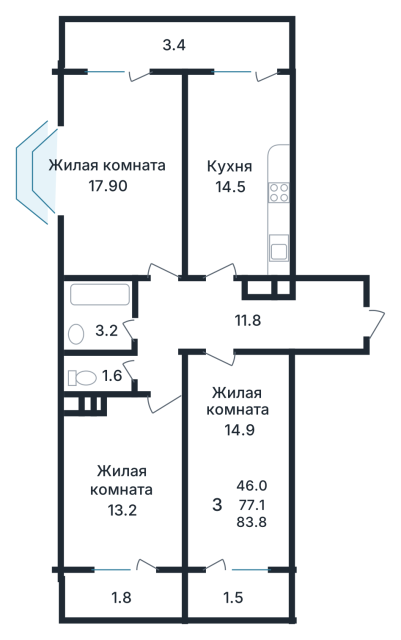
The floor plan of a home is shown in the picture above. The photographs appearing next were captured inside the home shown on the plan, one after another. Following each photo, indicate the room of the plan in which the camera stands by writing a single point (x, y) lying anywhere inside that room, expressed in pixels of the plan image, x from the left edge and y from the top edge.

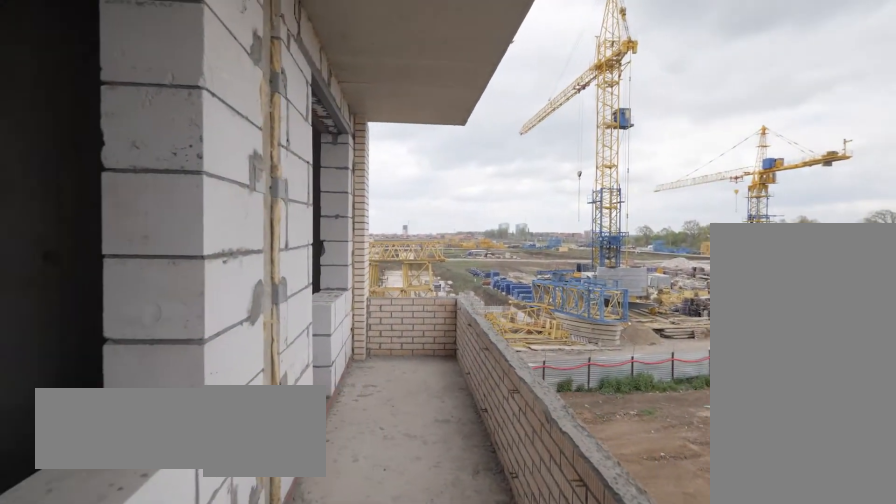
(176, 44)
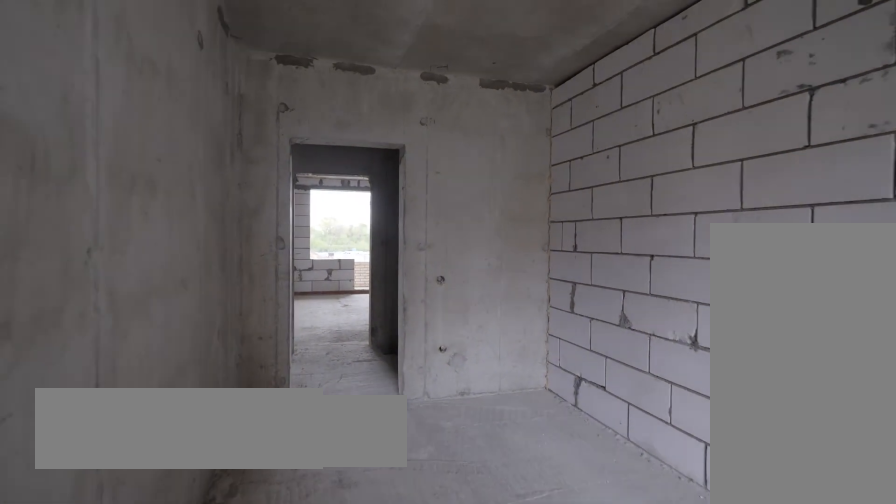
(238, 460)
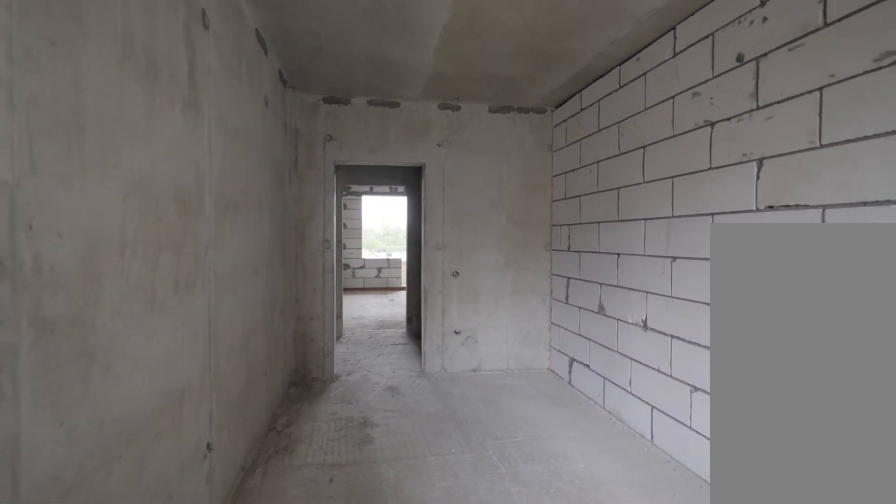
(238, 460)
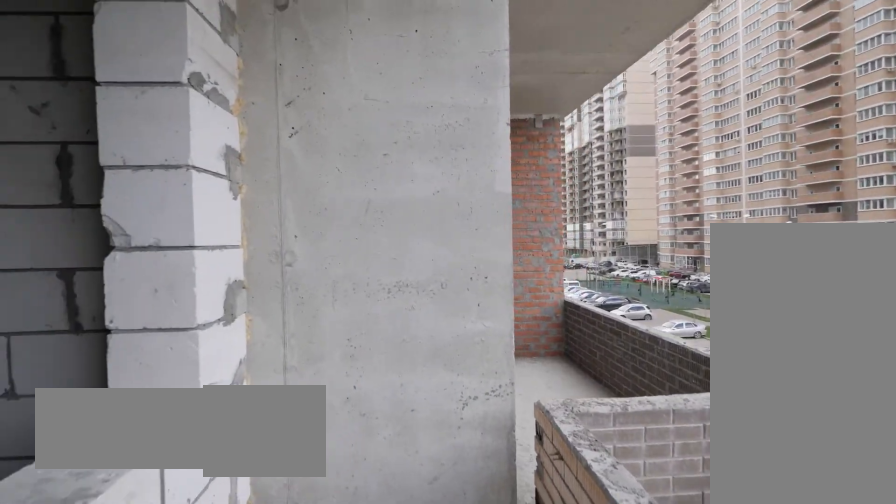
(234, 596)
